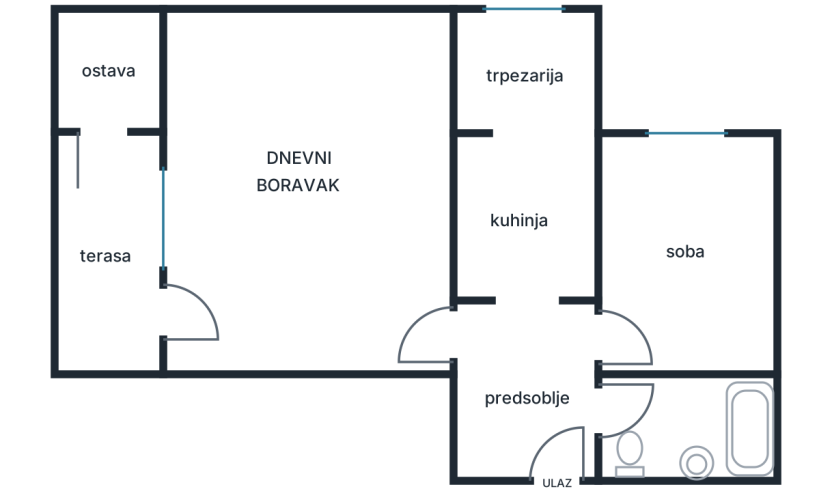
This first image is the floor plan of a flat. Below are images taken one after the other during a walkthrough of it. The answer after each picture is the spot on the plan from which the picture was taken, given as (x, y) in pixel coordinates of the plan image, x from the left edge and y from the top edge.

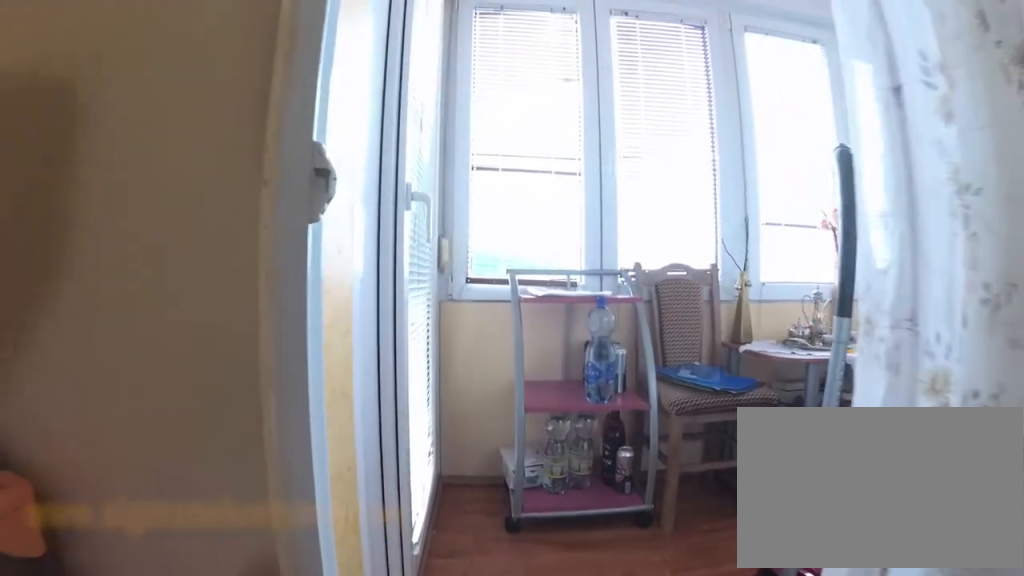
(219, 310)
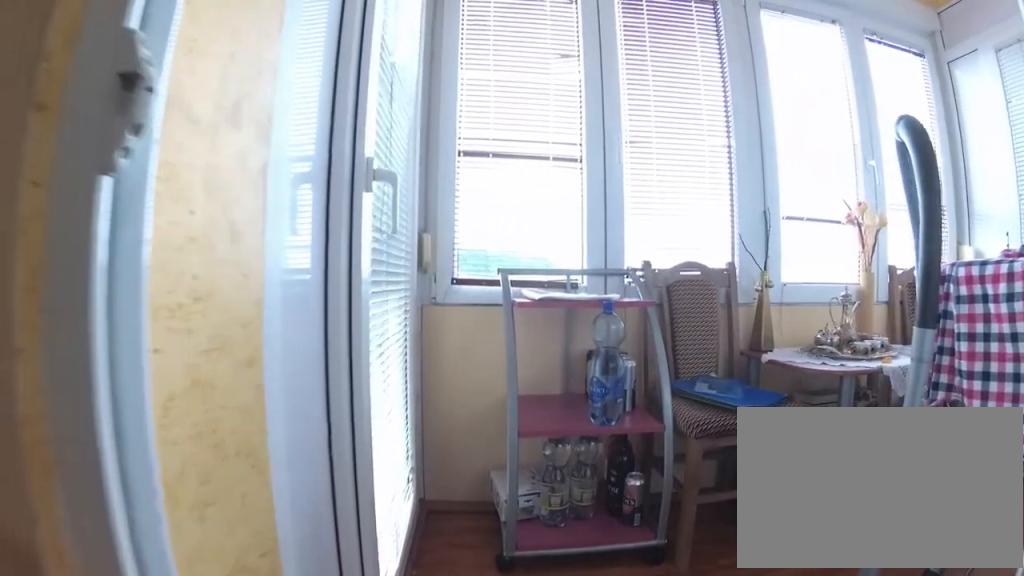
(196, 310)
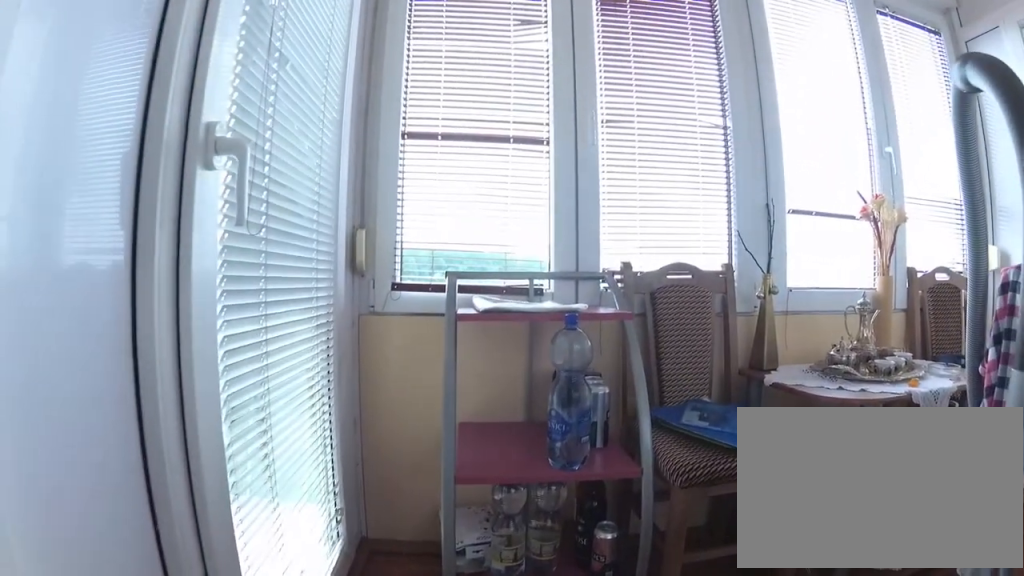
(178, 311)
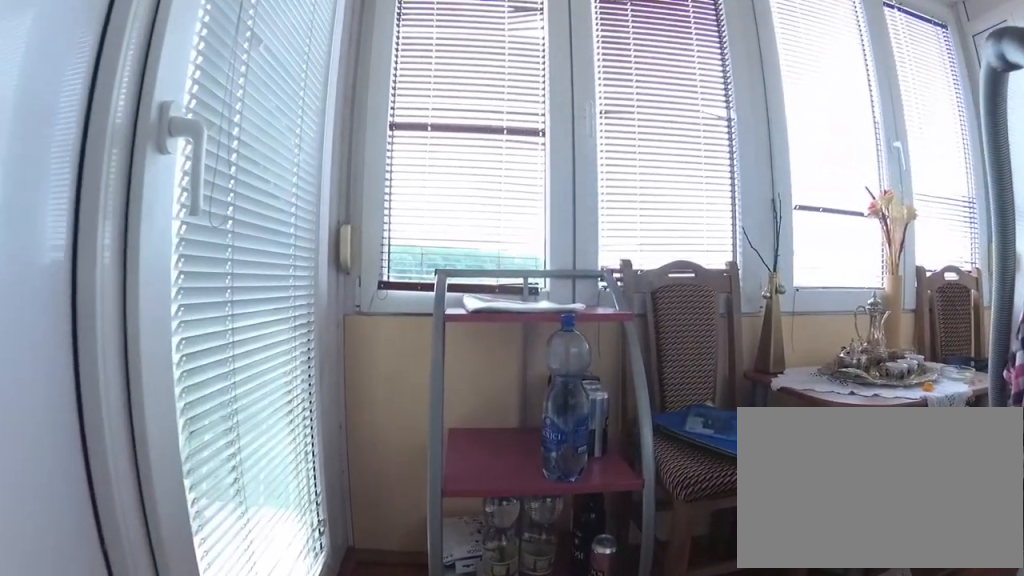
(172, 313)
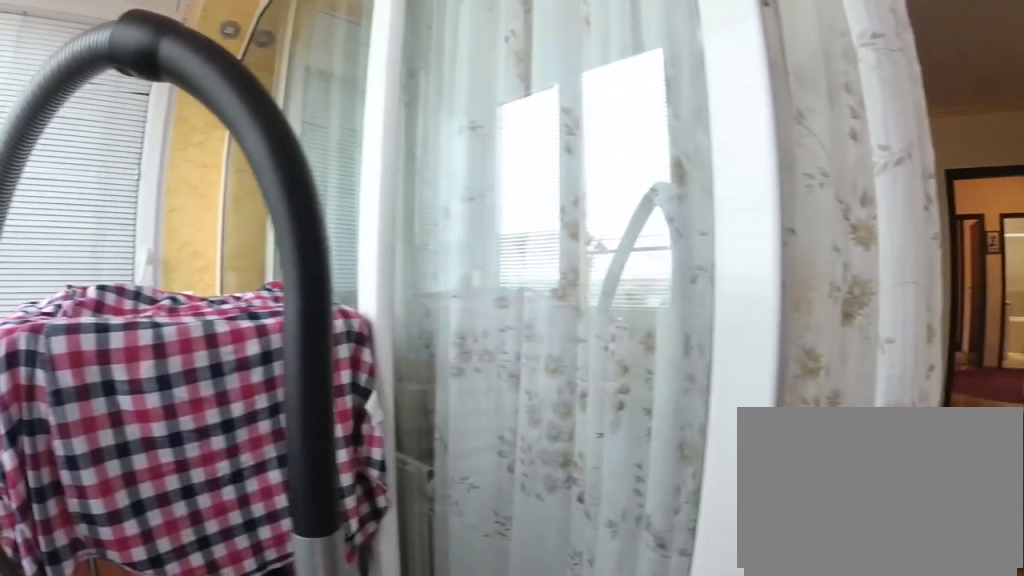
(109, 315)
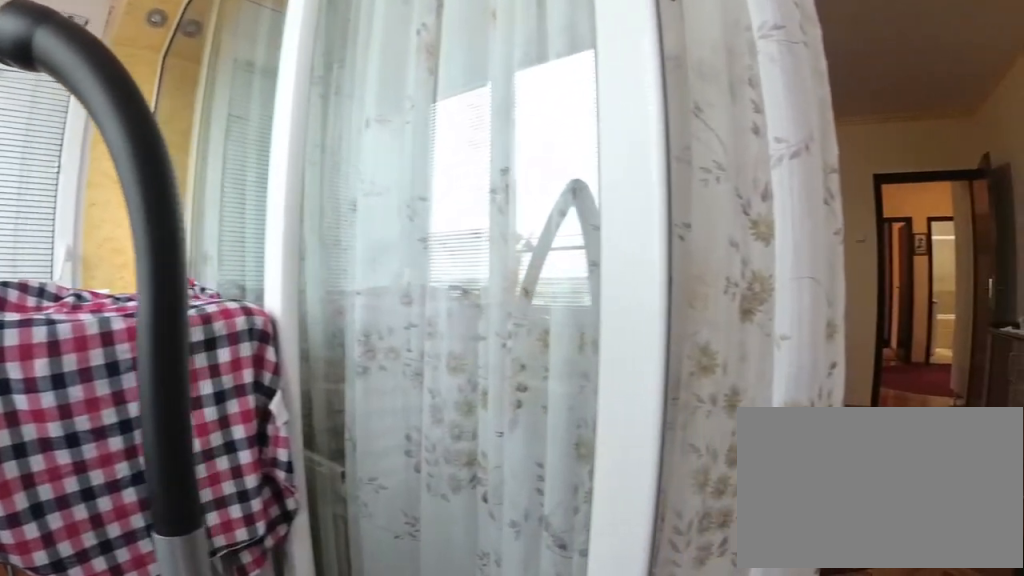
(107, 313)
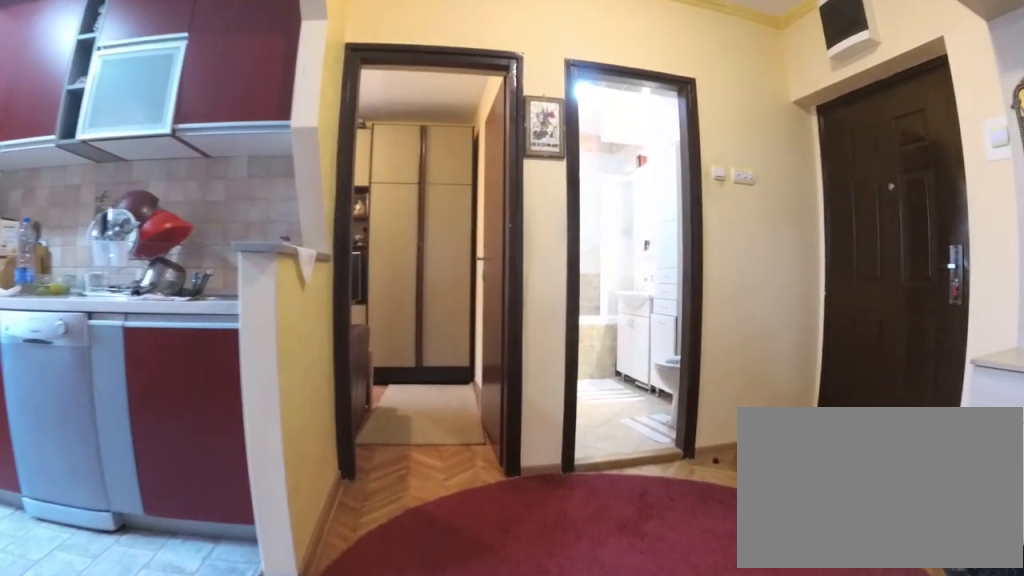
(462, 330)
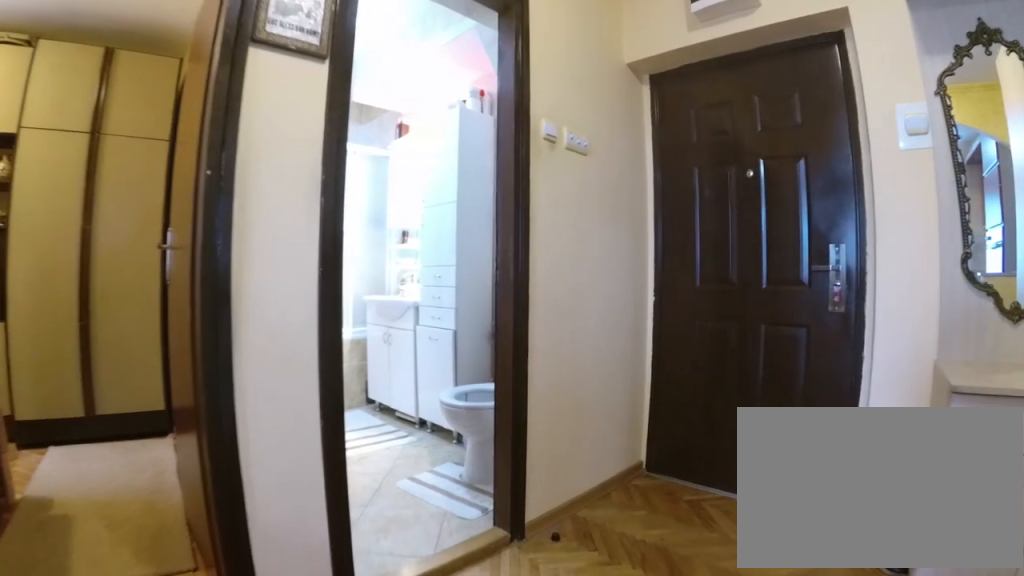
(508, 362)
